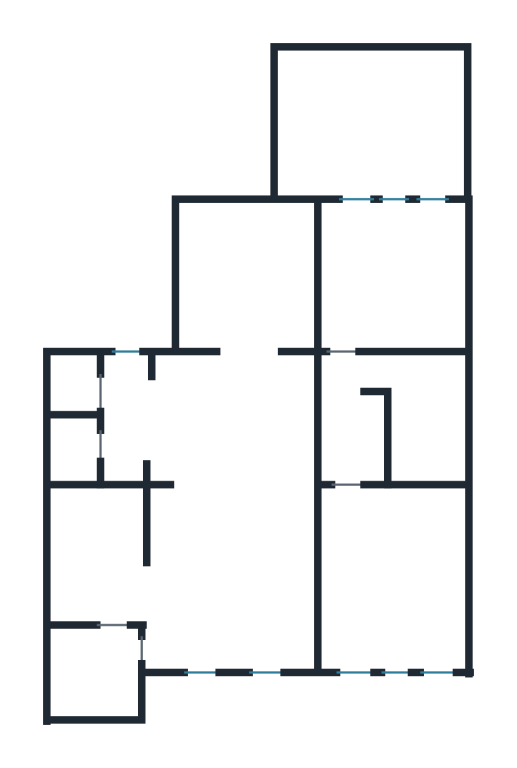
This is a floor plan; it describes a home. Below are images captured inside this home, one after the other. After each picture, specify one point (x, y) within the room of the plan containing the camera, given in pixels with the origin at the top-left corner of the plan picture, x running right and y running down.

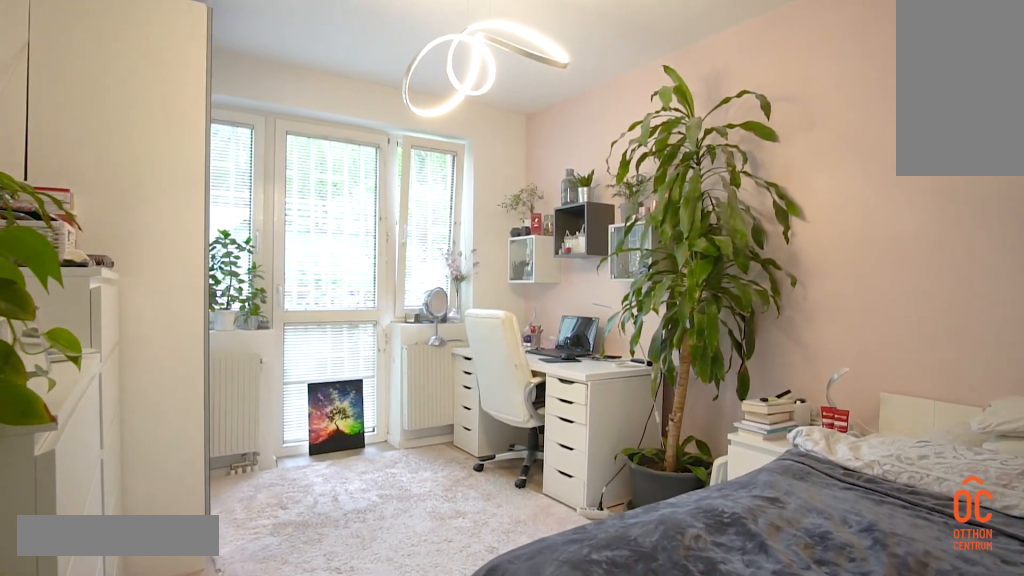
(406, 274)
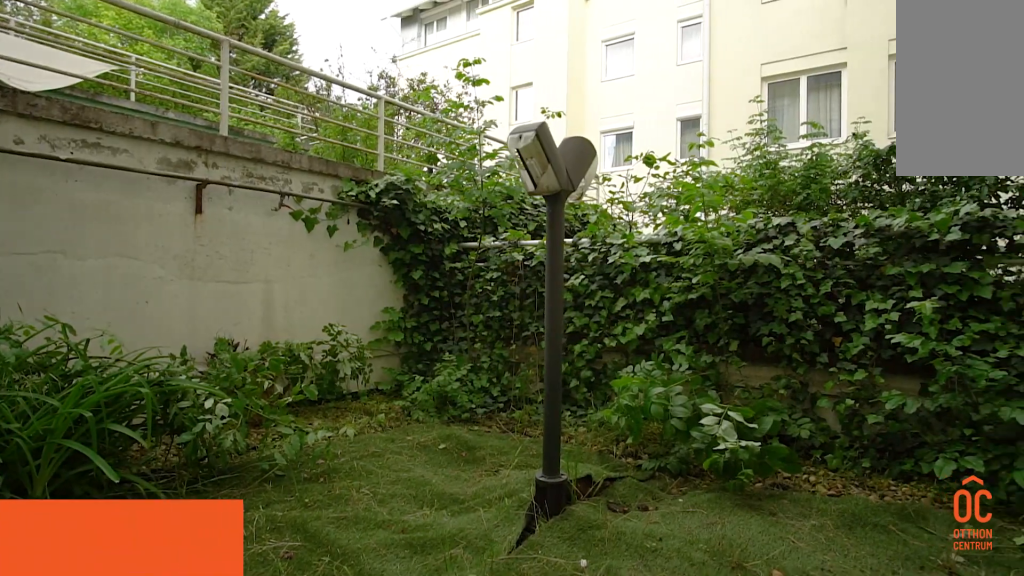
(379, 119)
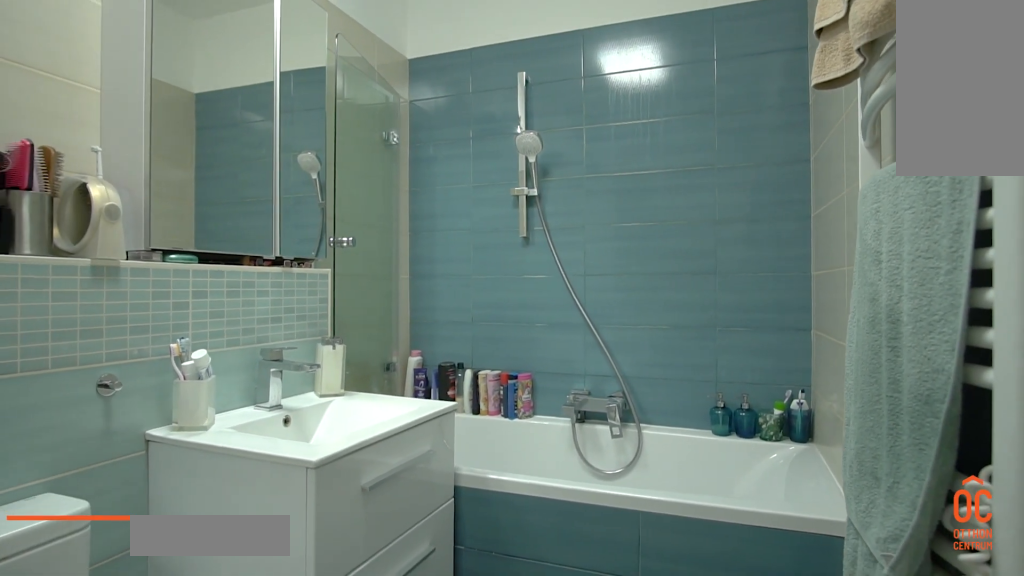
(433, 416)
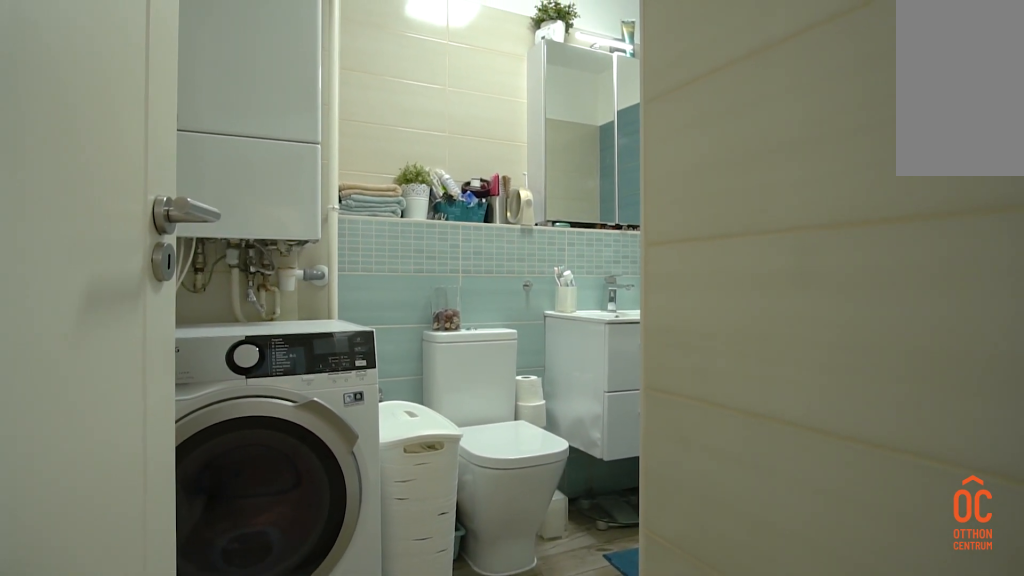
(434, 416)
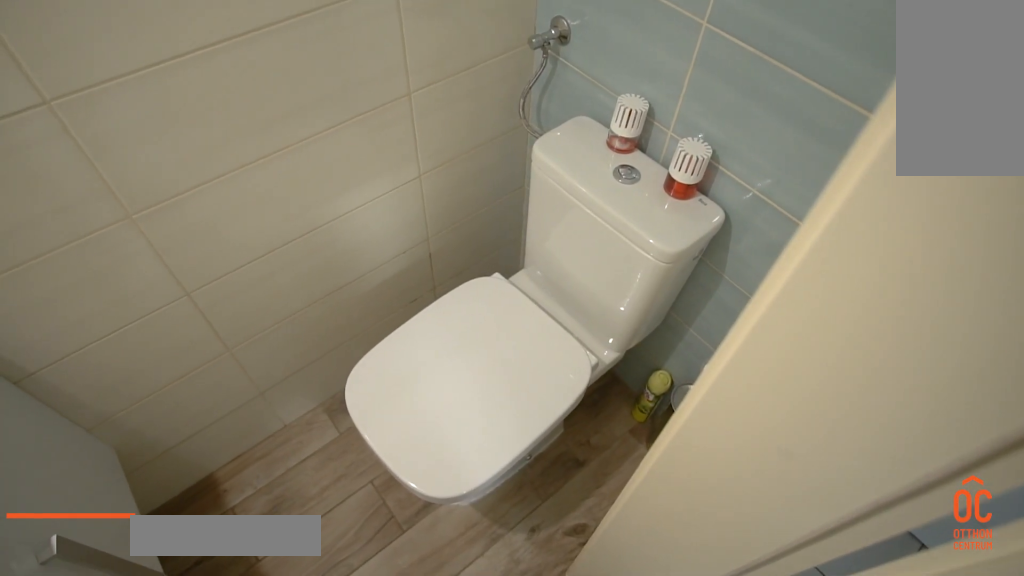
(76, 378)
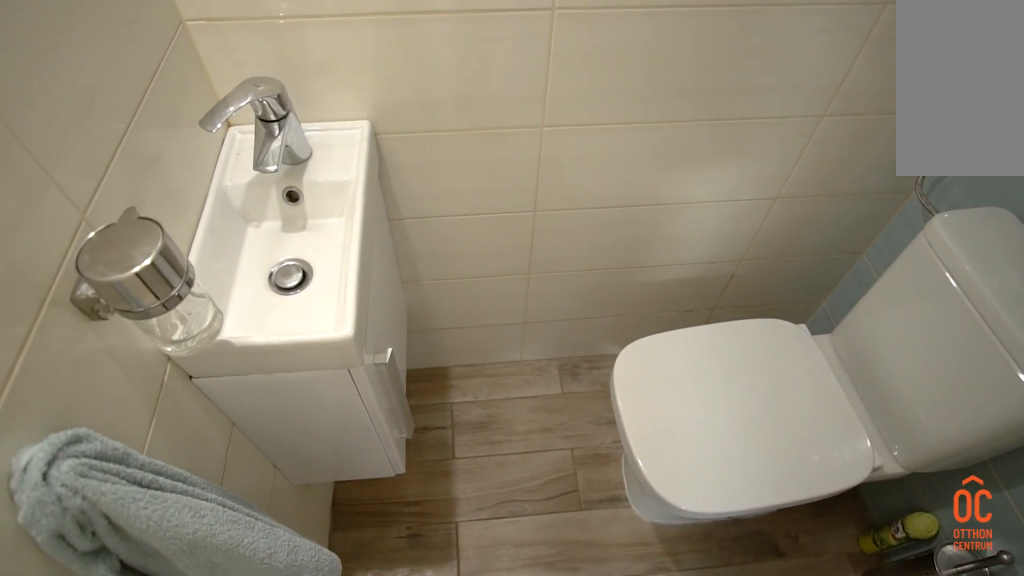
(77, 379)
